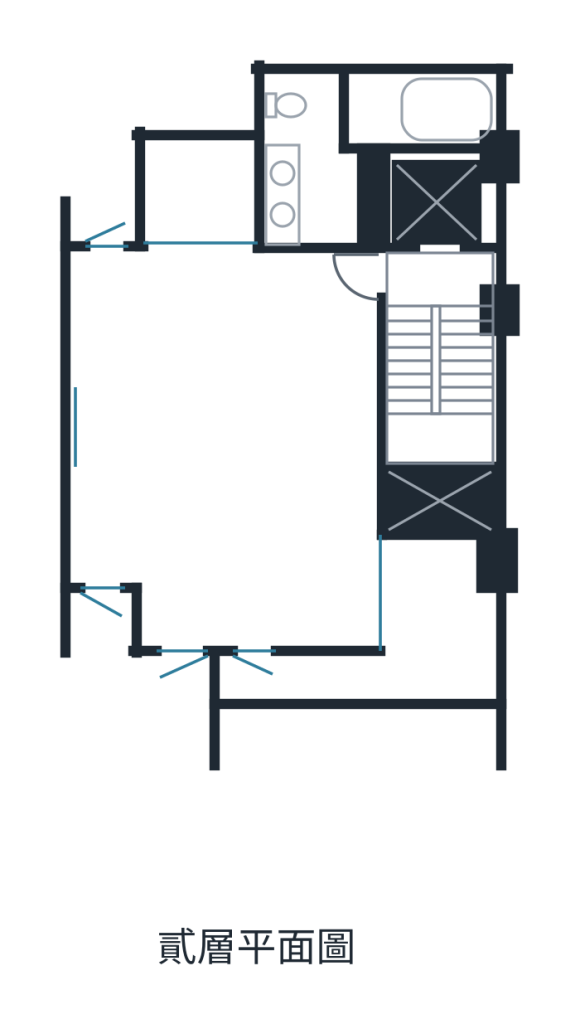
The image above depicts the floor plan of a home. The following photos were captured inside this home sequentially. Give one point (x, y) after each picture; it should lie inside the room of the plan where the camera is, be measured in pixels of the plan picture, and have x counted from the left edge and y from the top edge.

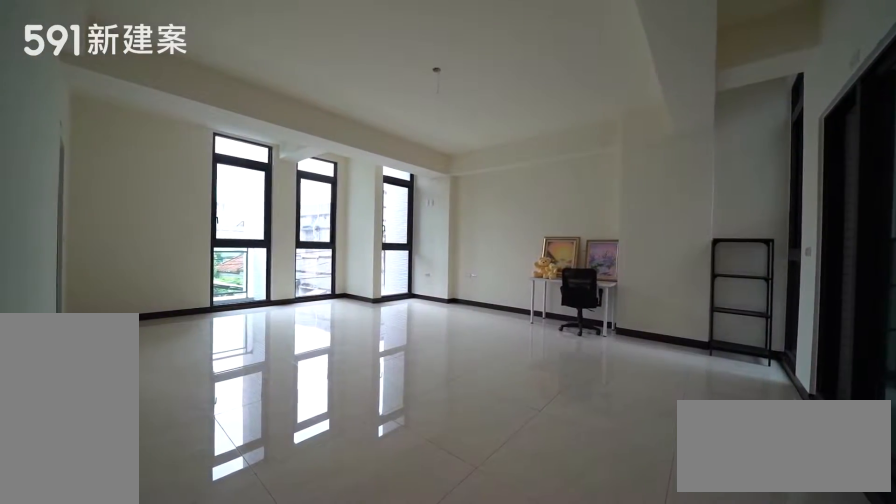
(225, 440)
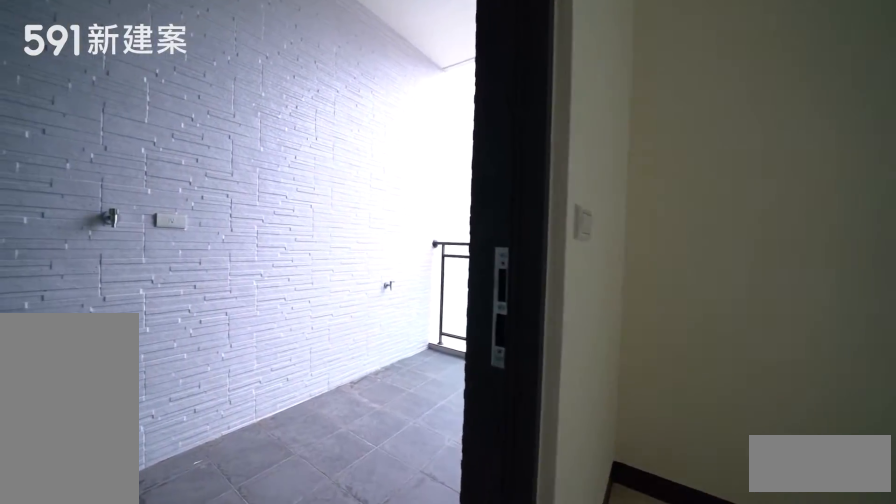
(387, 642)
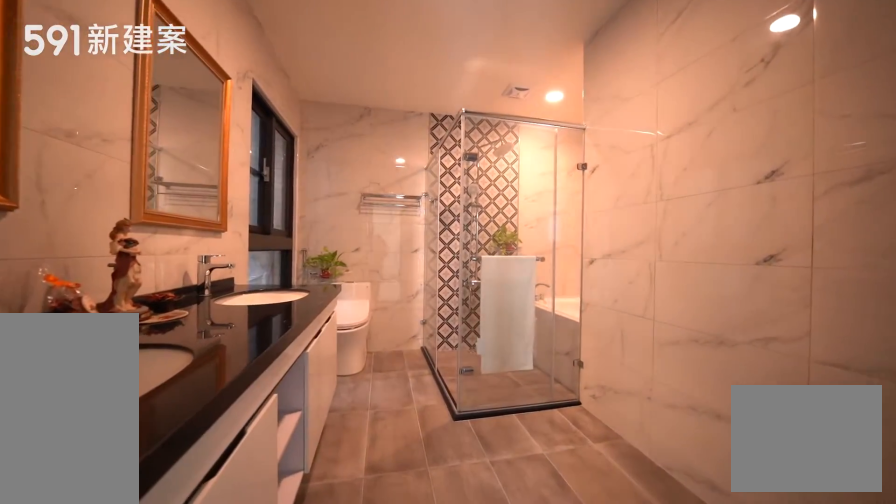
(366, 135)
